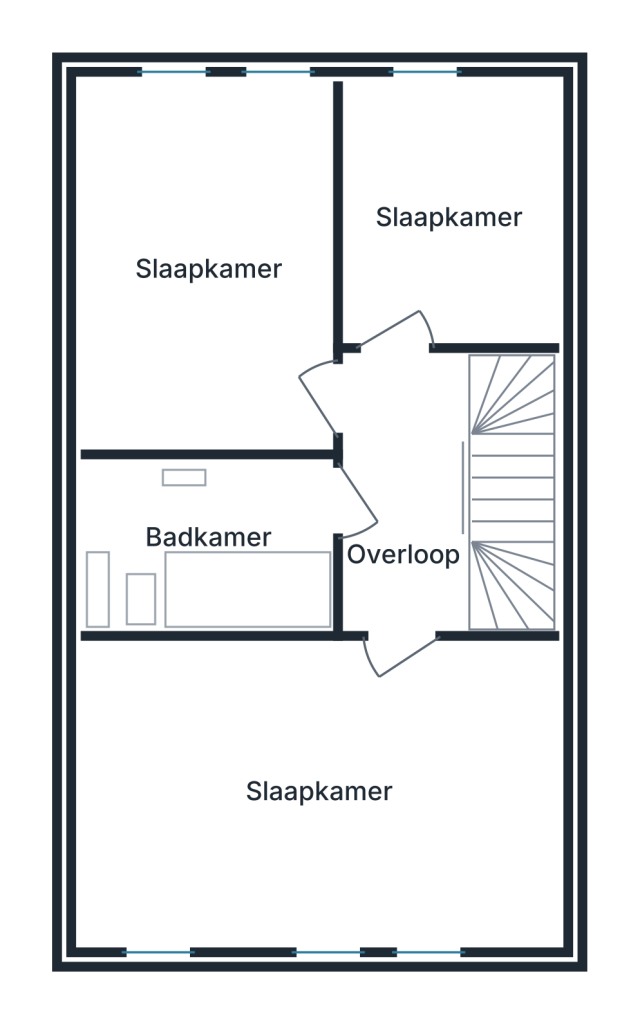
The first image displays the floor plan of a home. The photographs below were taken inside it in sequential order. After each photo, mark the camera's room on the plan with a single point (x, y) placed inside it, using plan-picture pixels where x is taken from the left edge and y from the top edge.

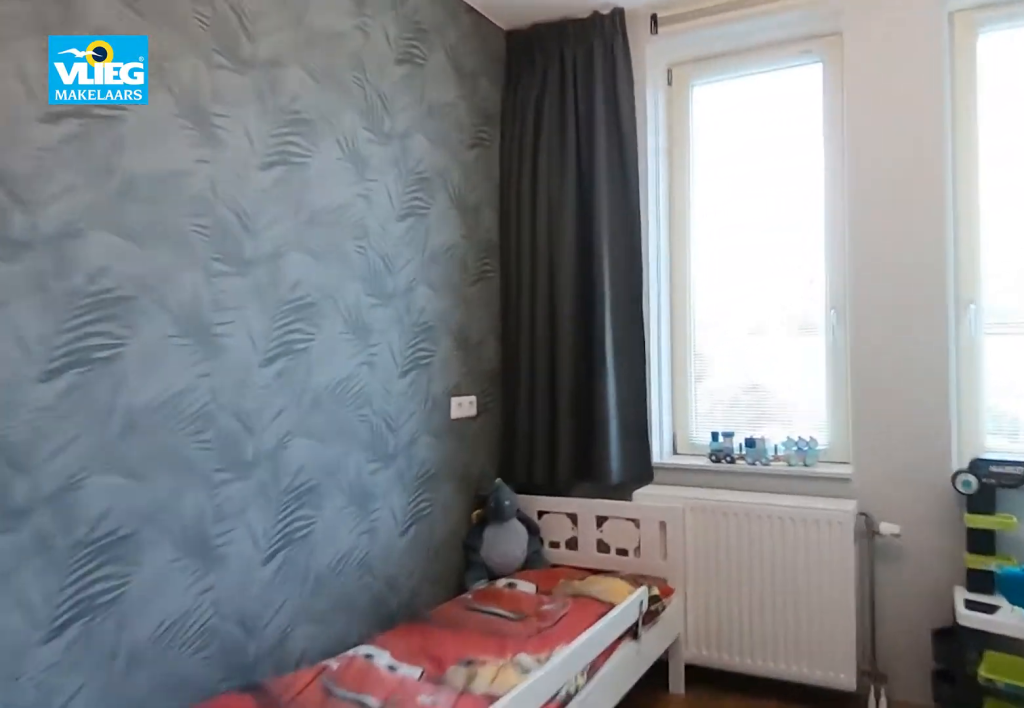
(195, 155)
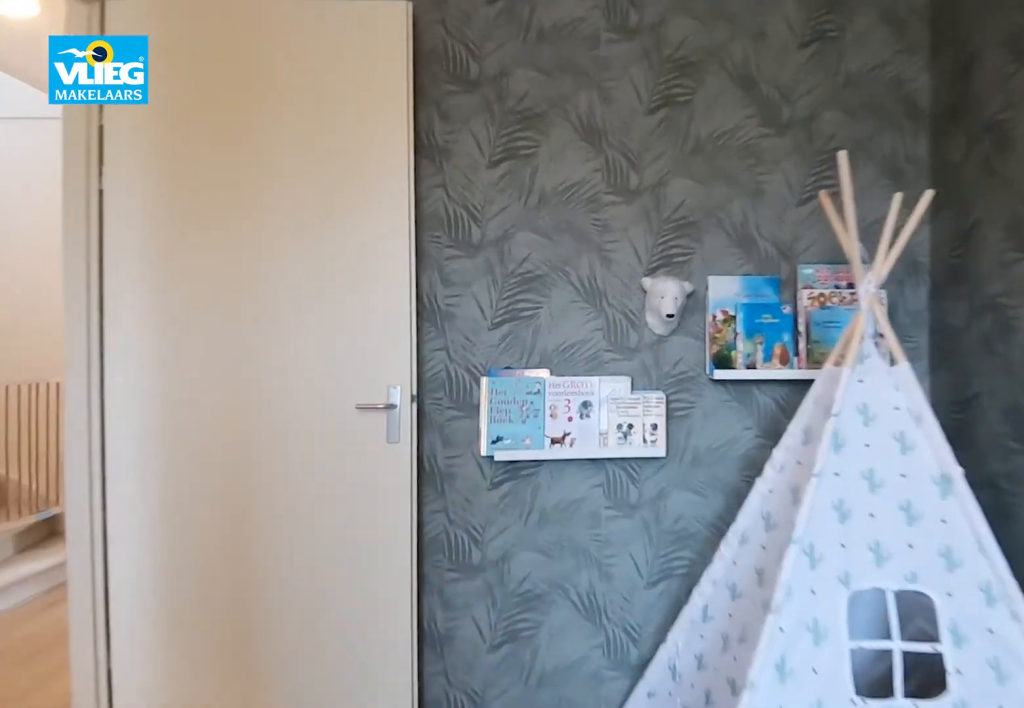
(195, 155)
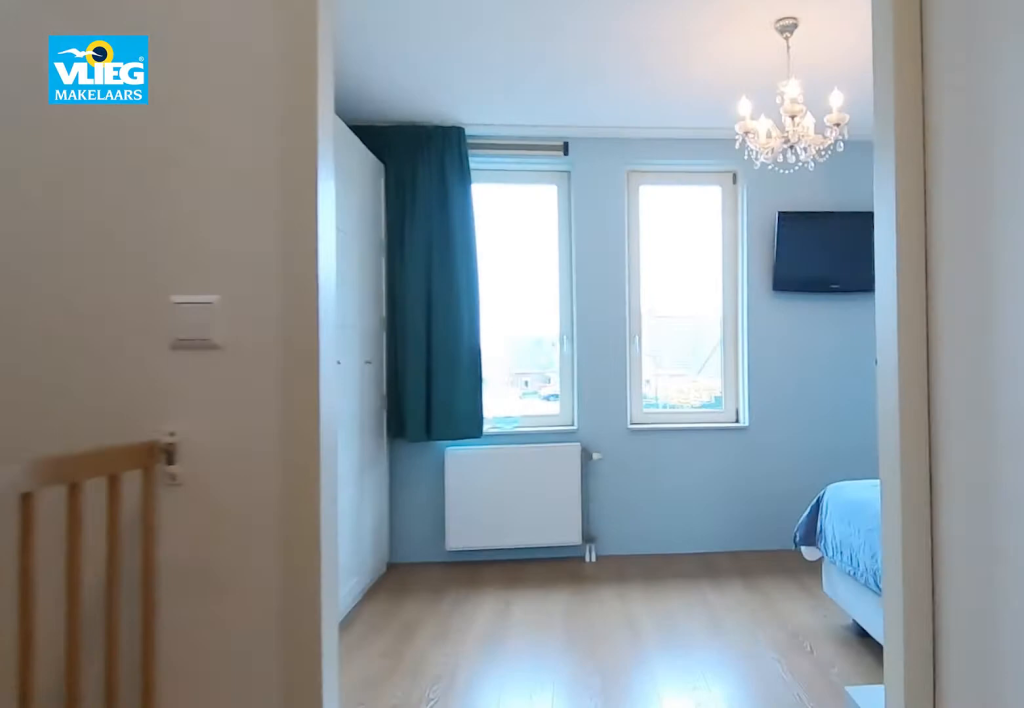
(426, 491)
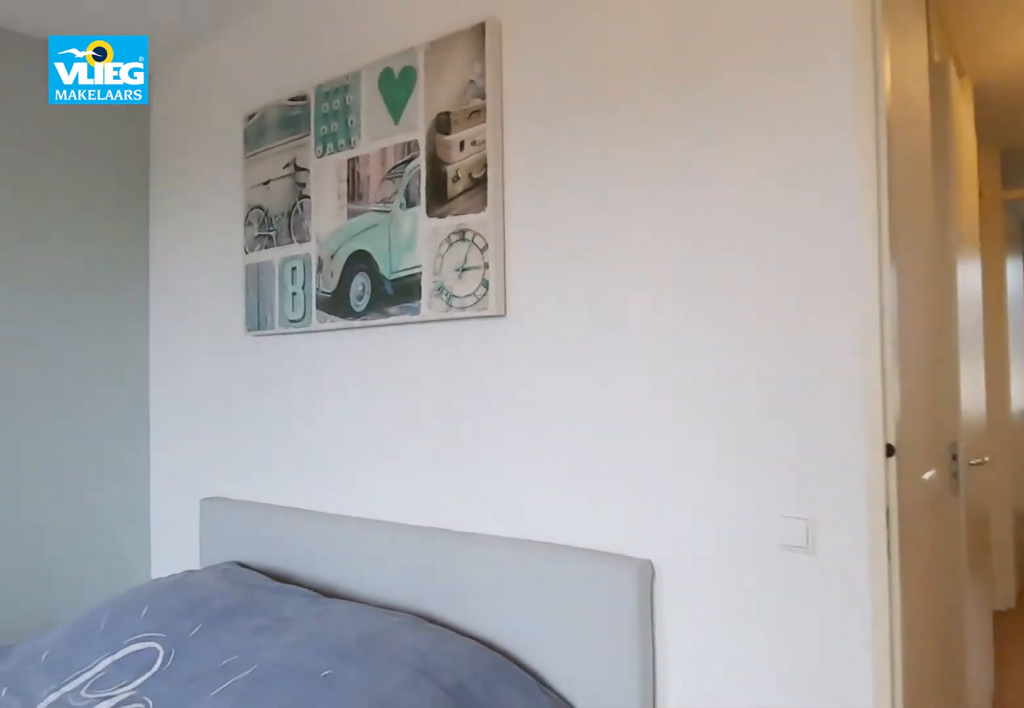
(317, 791)
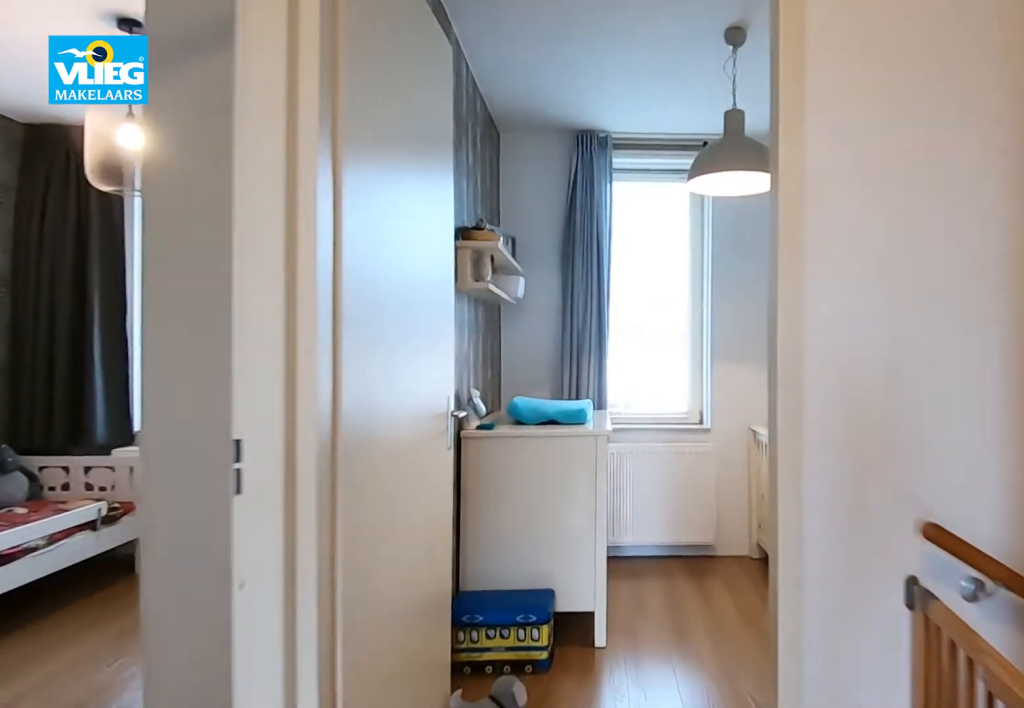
(425, 493)
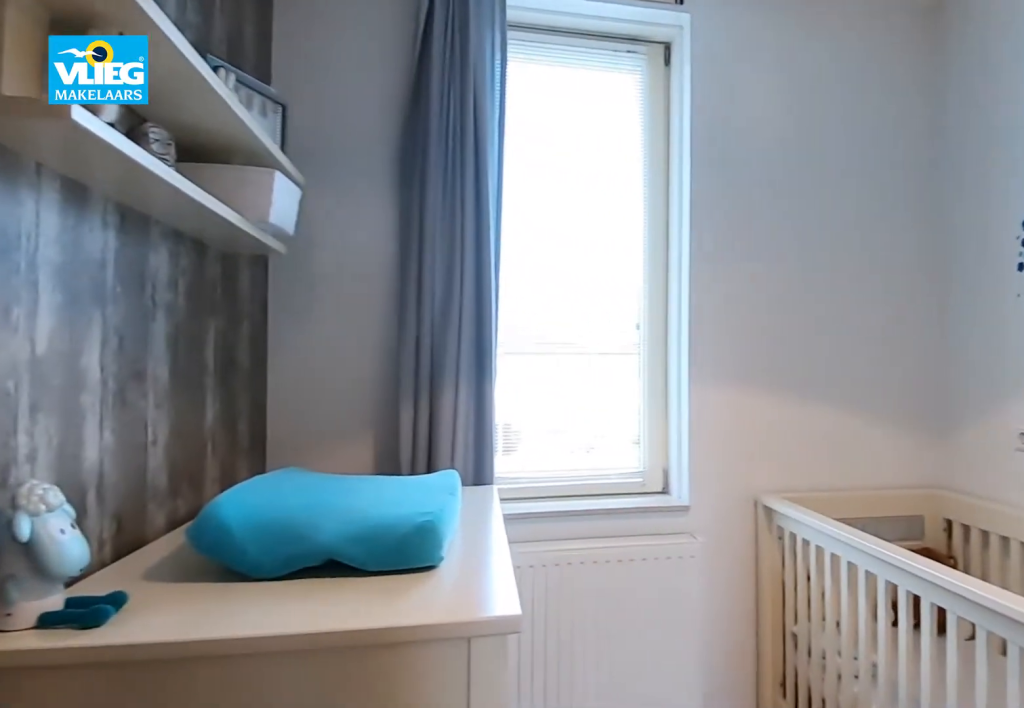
(460, 170)
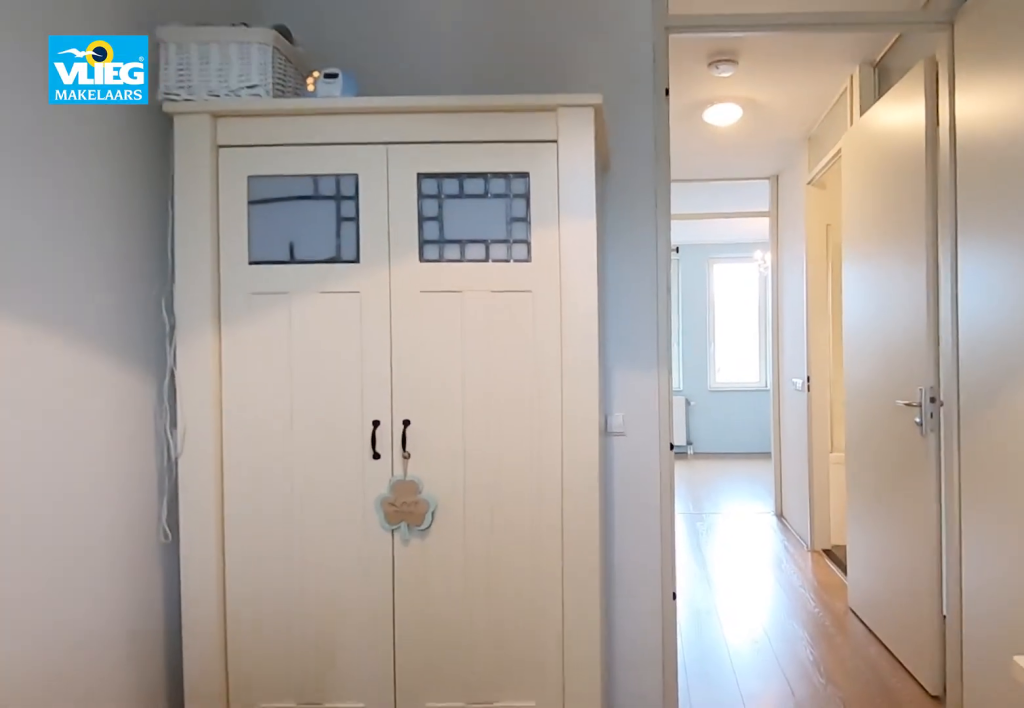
(460, 170)
